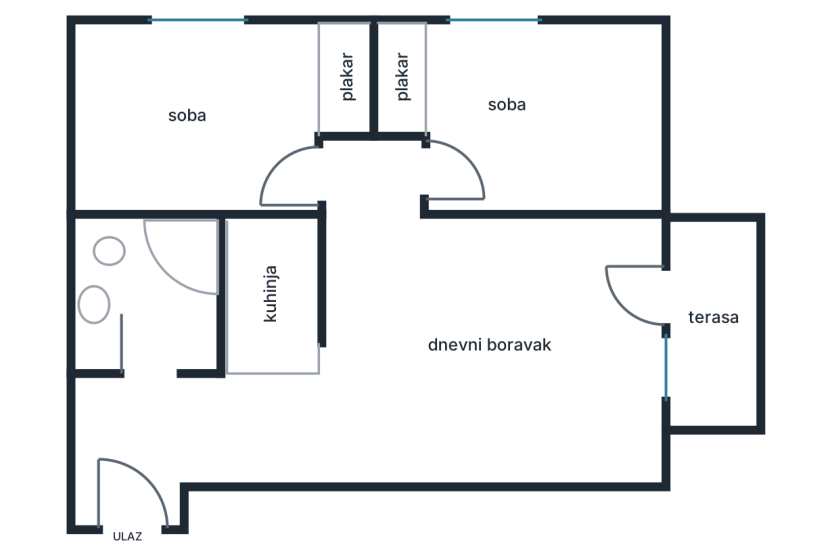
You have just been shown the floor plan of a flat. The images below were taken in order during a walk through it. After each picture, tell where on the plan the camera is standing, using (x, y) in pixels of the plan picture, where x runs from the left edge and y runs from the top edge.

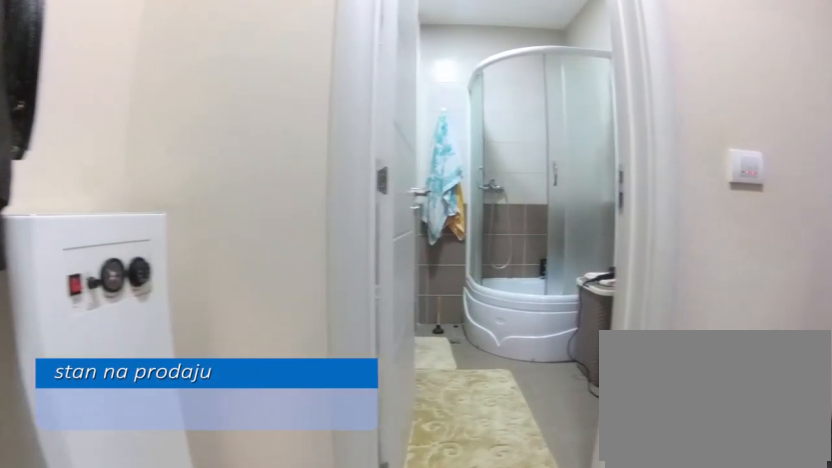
(120, 468)
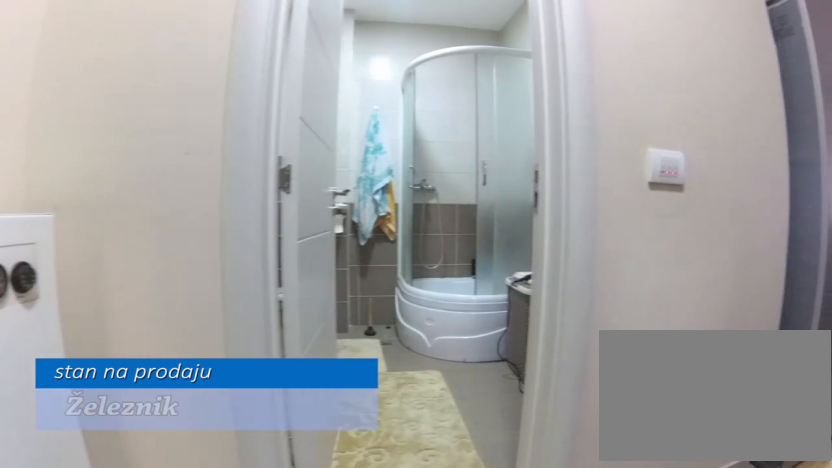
(117, 466)
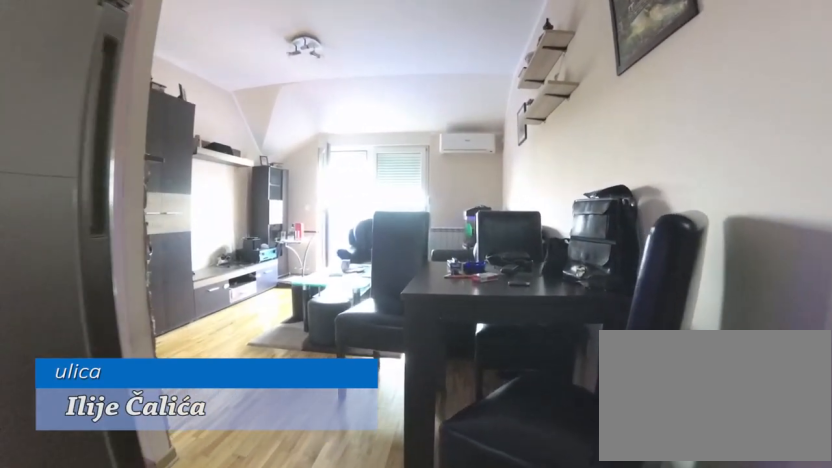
(207, 446)
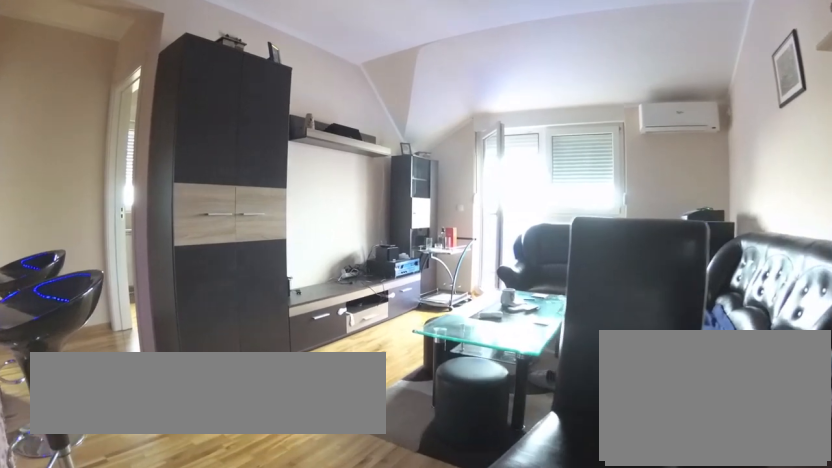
(323, 427)
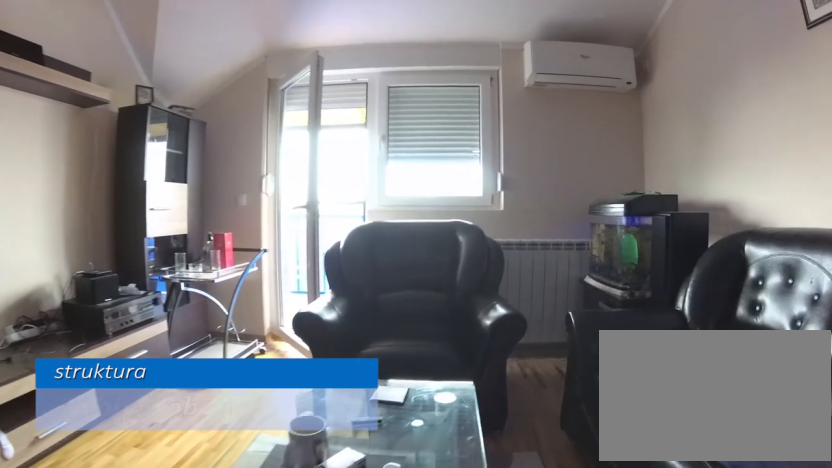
(438, 364)
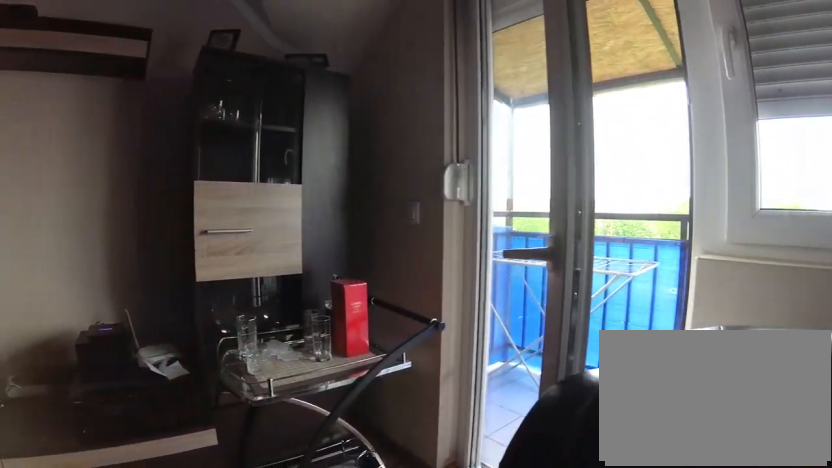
(547, 358)
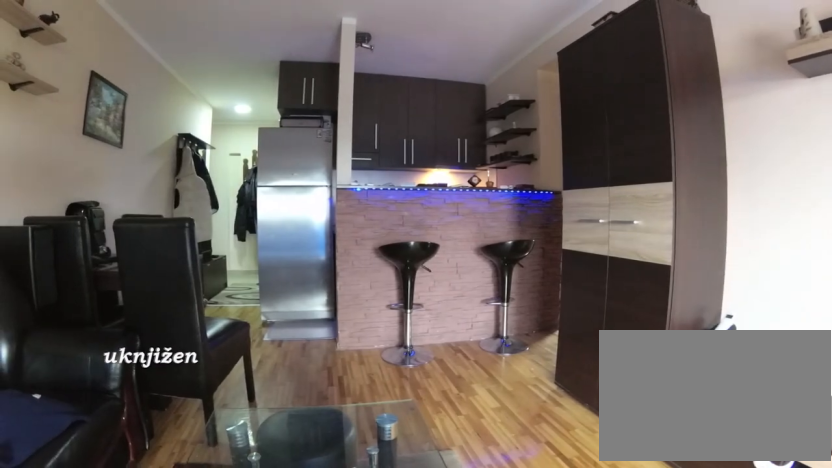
(586, 344)
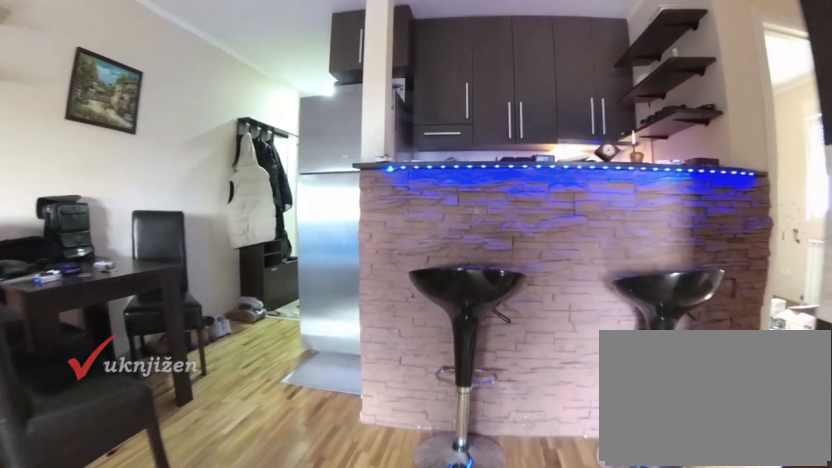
(472, 312)
